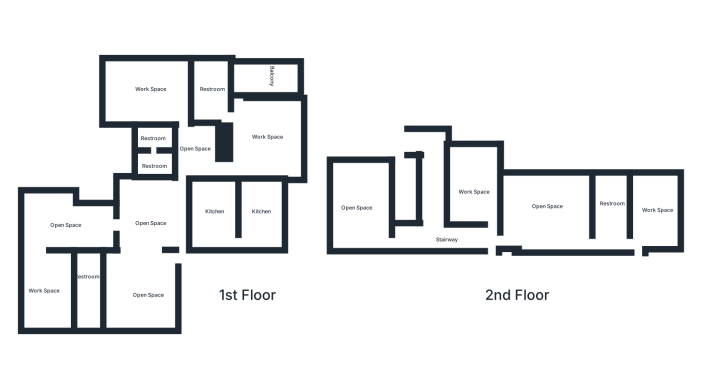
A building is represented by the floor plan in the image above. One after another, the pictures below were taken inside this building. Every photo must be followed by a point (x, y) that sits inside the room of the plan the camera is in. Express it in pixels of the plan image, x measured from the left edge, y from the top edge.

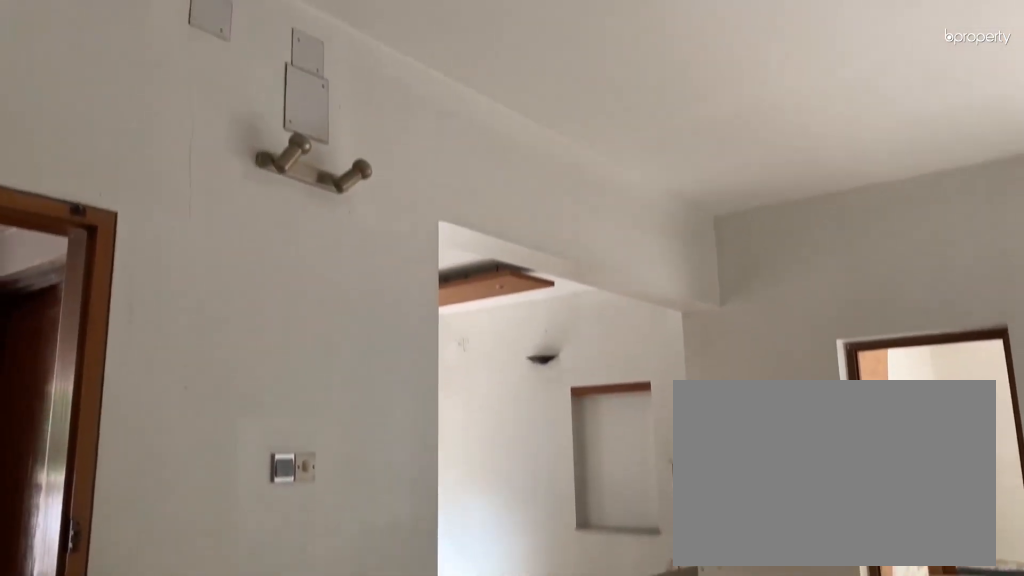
(148, 212)
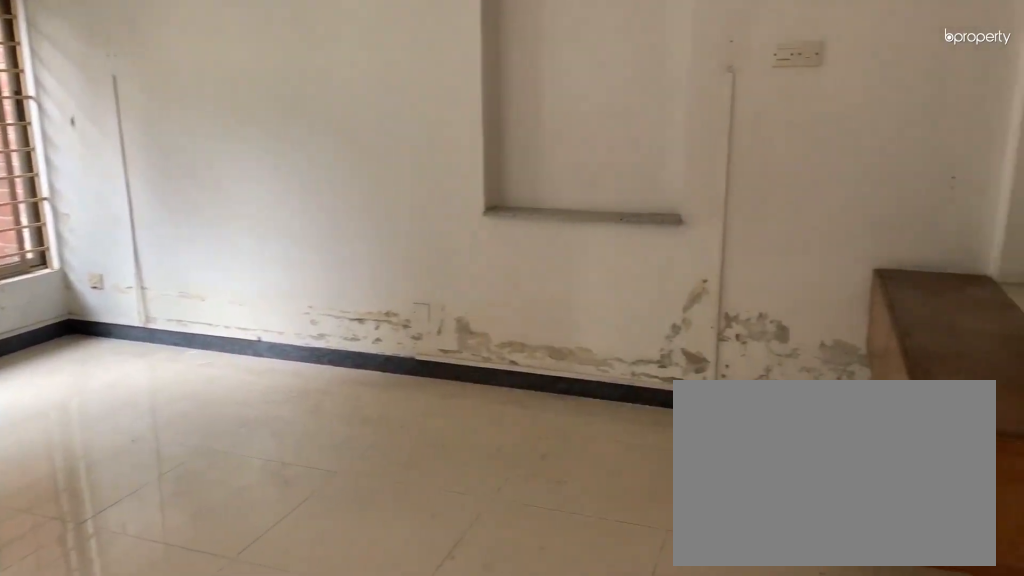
(139, 294)
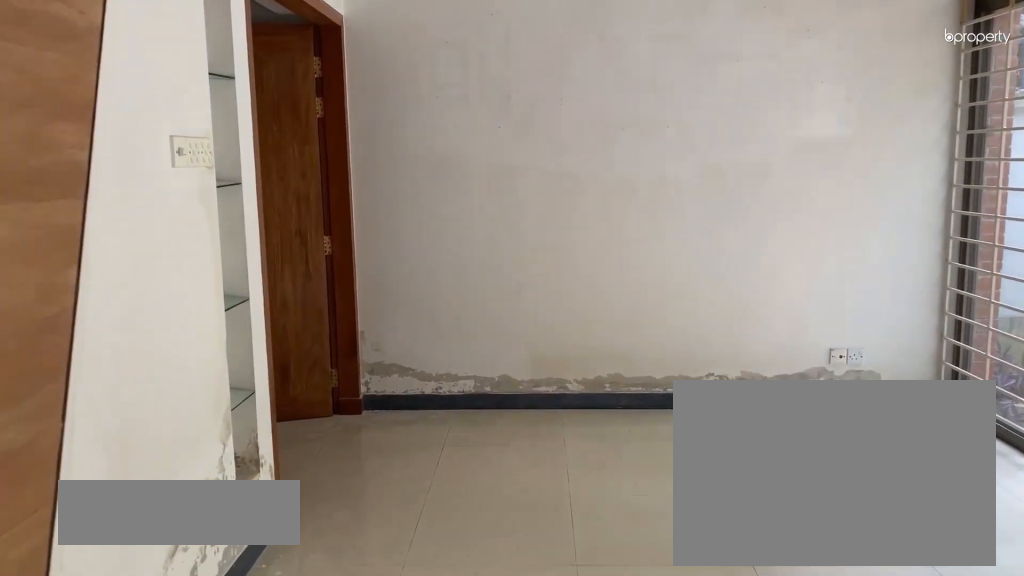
(62, 225)
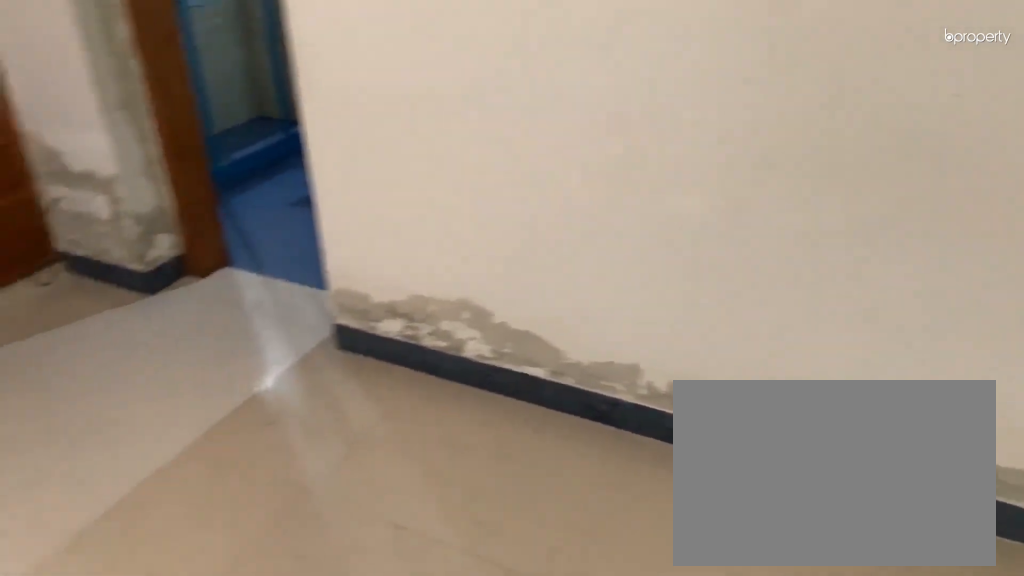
(48, 292)
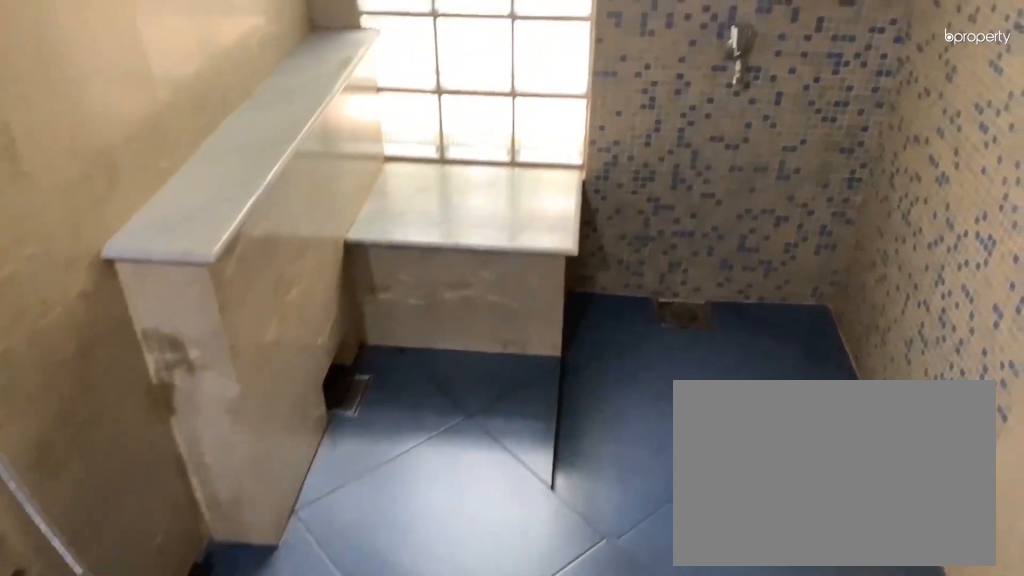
(90, 282)
